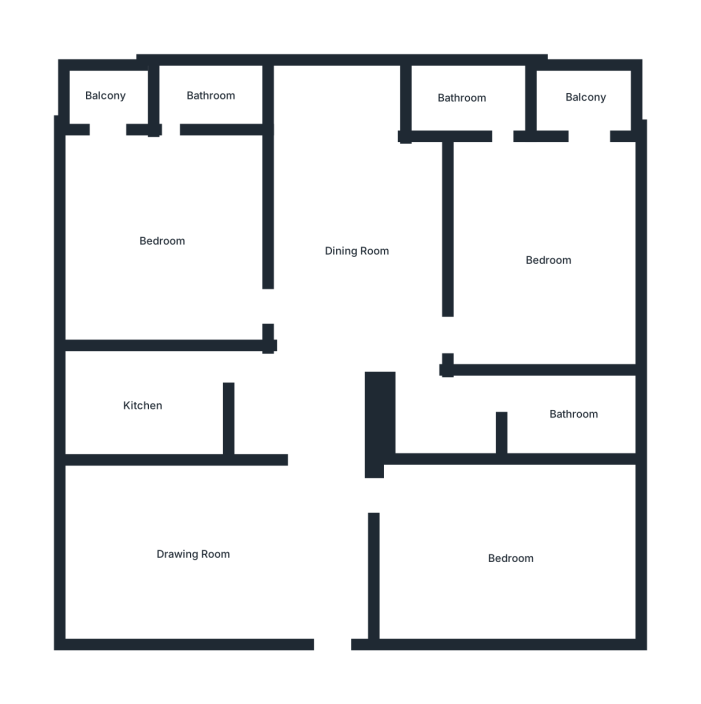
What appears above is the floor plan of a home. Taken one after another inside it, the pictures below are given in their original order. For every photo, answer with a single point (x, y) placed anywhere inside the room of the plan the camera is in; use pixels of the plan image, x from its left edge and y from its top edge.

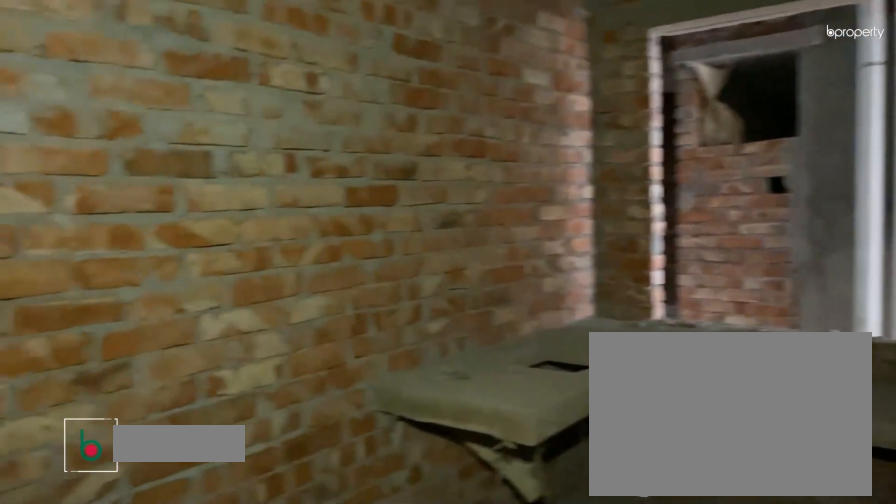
(142, 407)
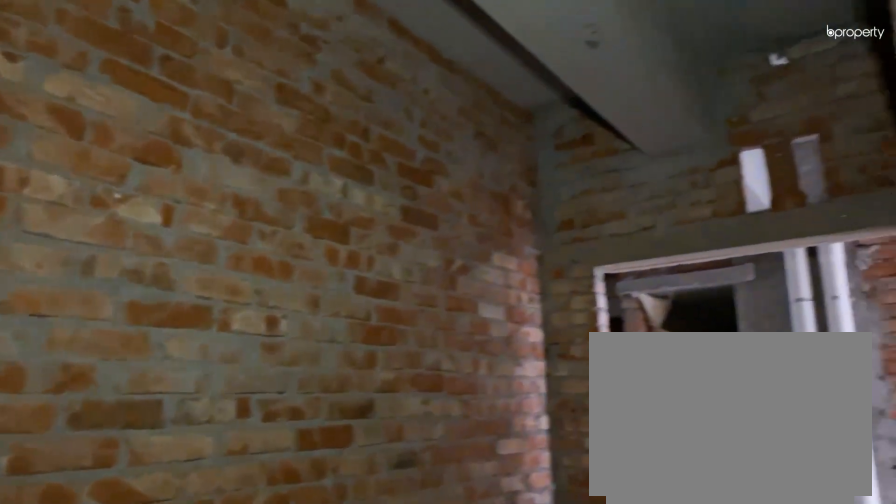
(142, 407)
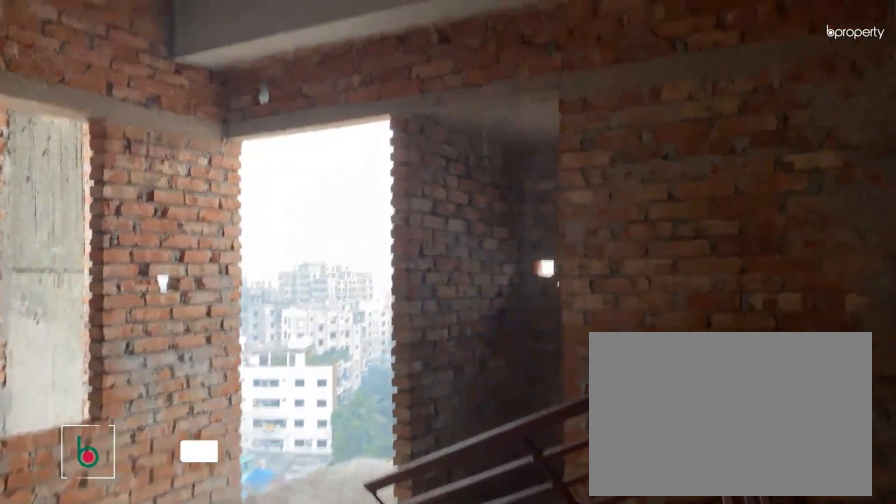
(161, 241)
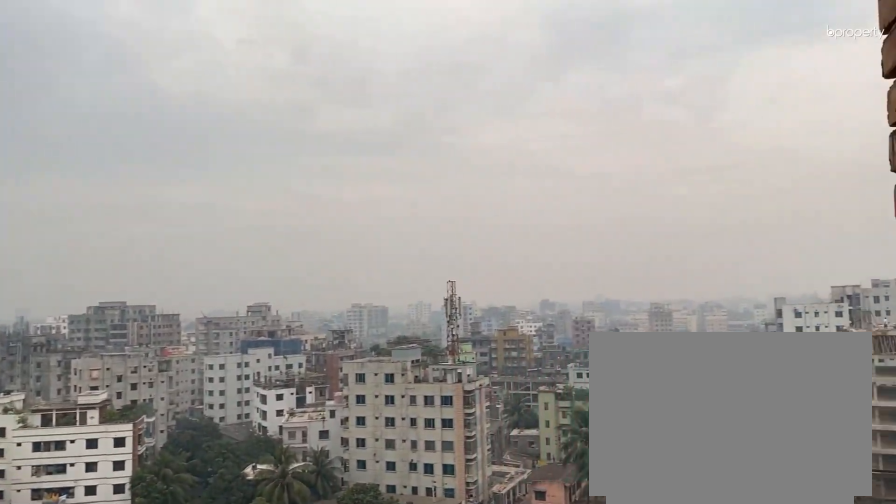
(104, 95)
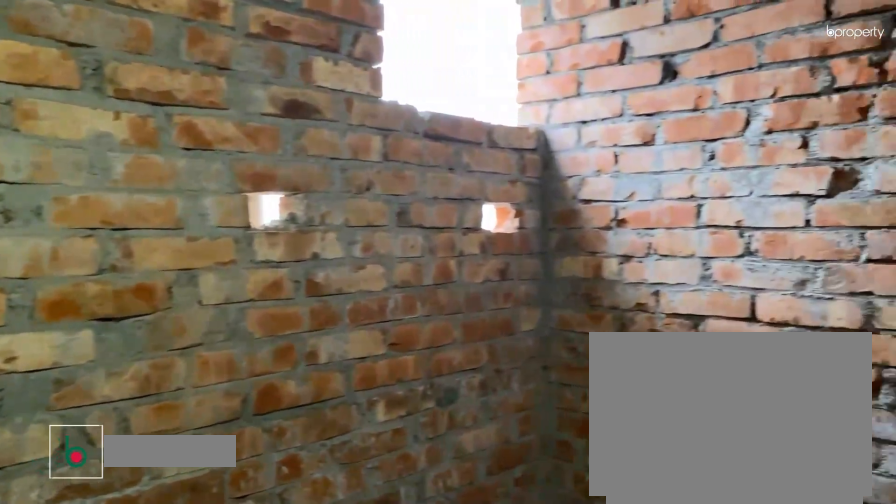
(211, 95)
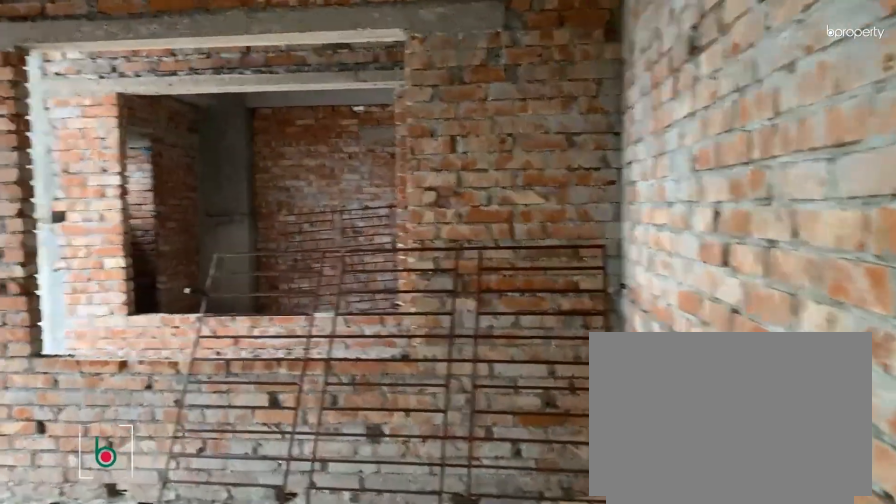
(548, 261)
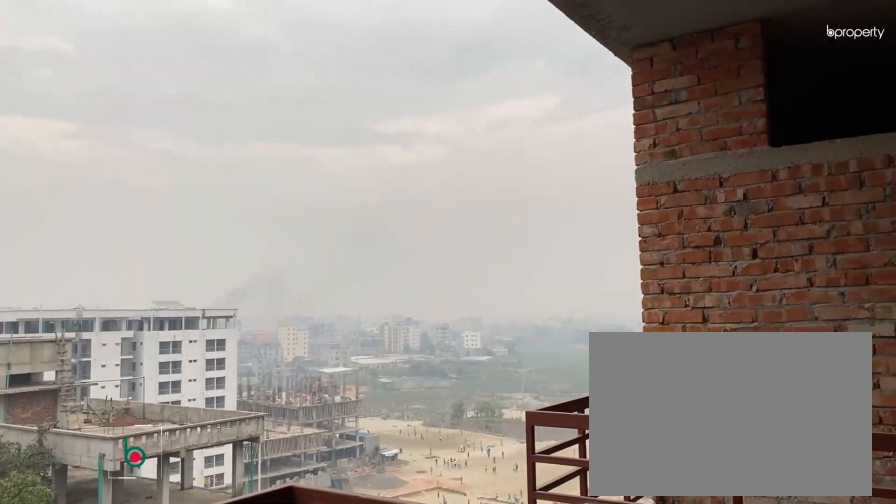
(586, 98)
